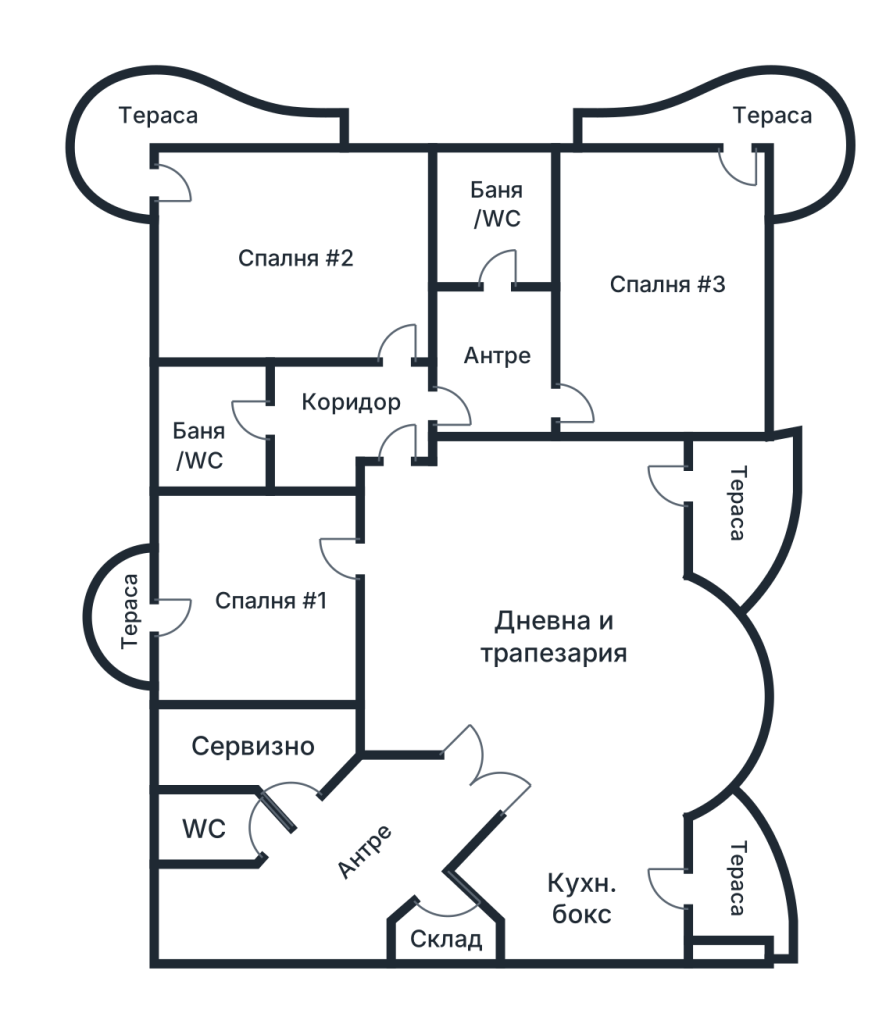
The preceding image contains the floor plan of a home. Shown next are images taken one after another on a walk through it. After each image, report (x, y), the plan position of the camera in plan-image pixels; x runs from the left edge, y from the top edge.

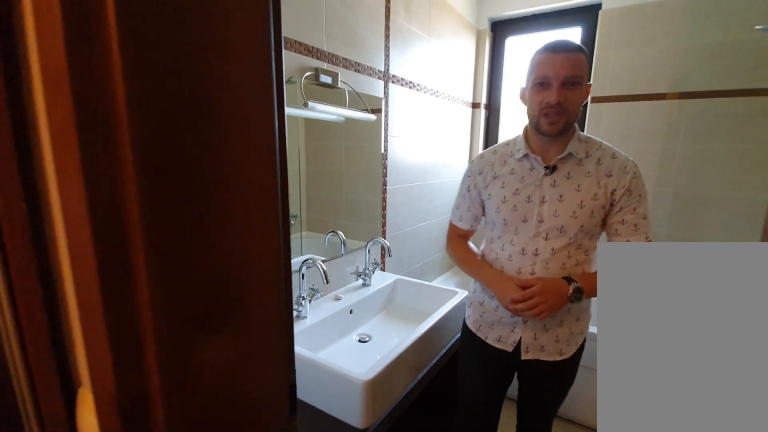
(480, 244)
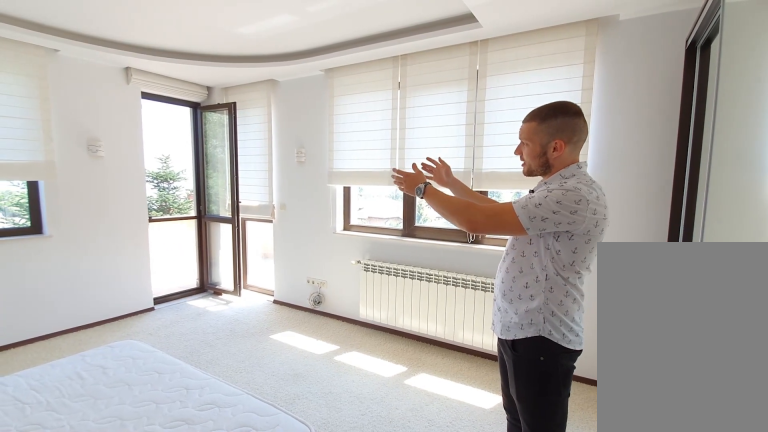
(717, 310)
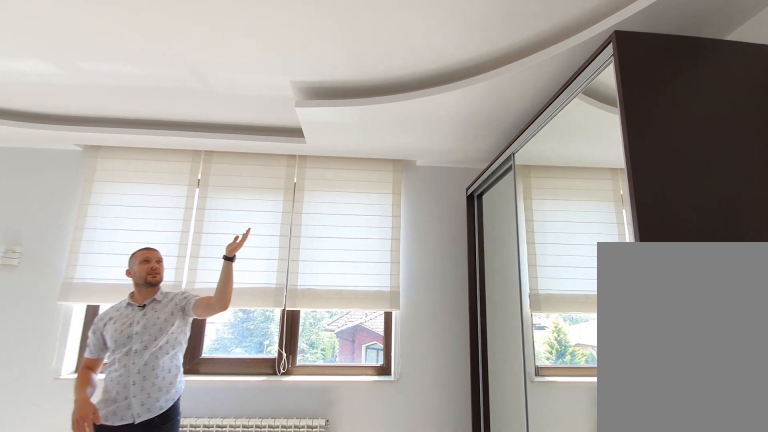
(713, 219)
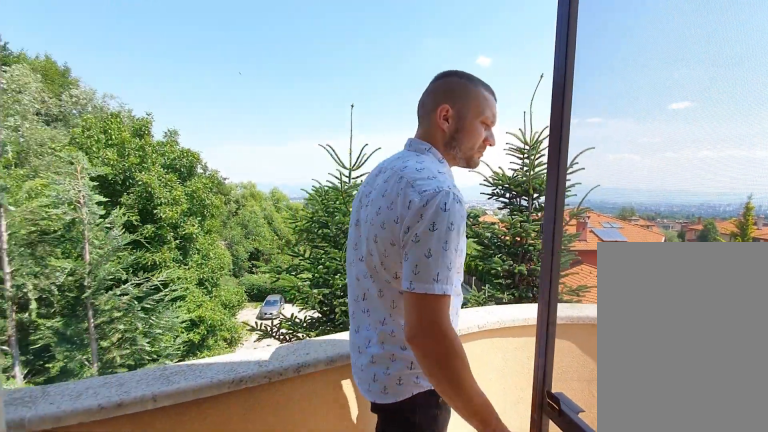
(813, 101)
